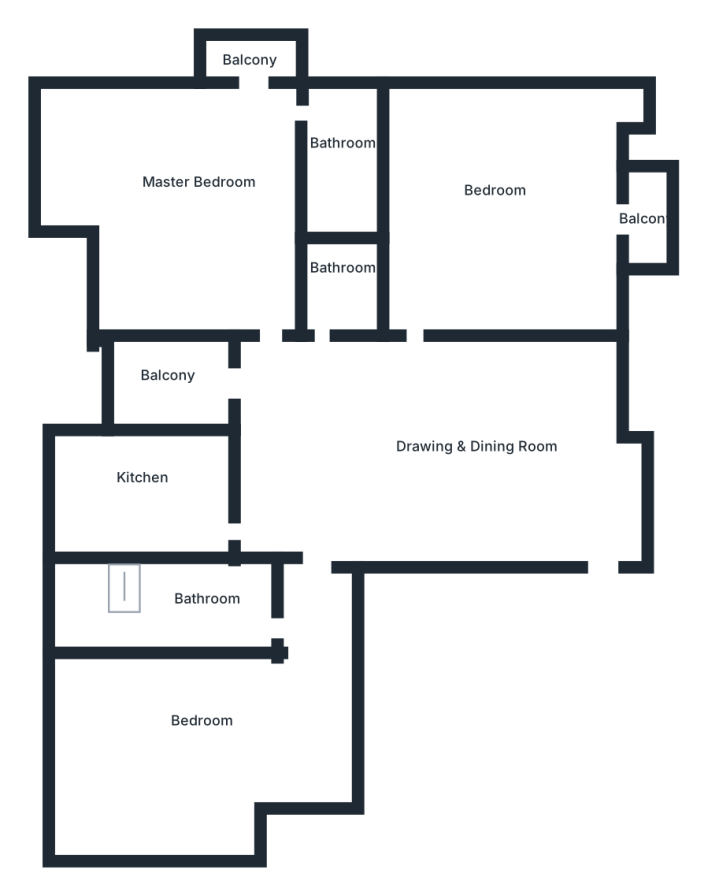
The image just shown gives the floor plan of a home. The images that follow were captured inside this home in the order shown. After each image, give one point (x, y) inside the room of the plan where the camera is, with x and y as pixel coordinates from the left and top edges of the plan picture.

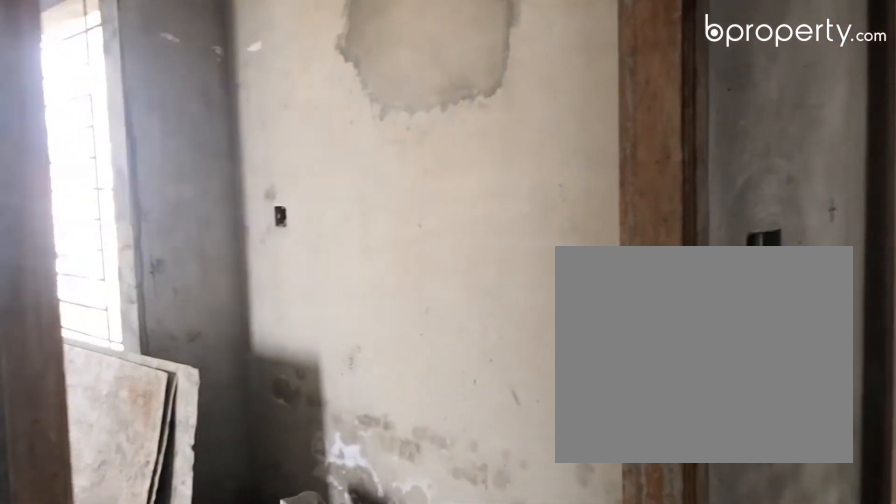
(604, 561)
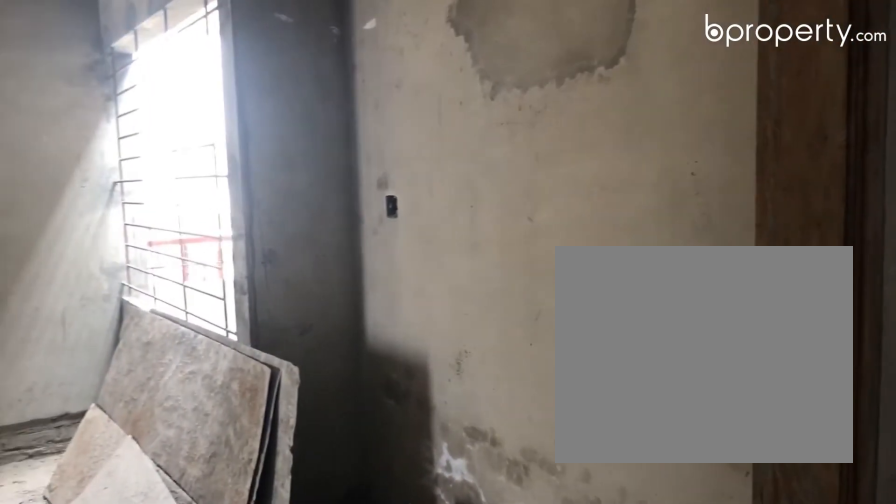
(604, 561)
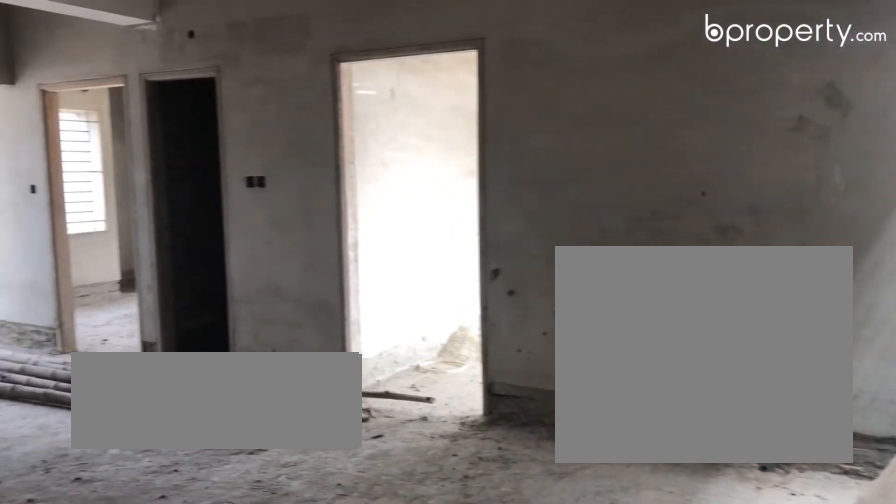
(450, 440)
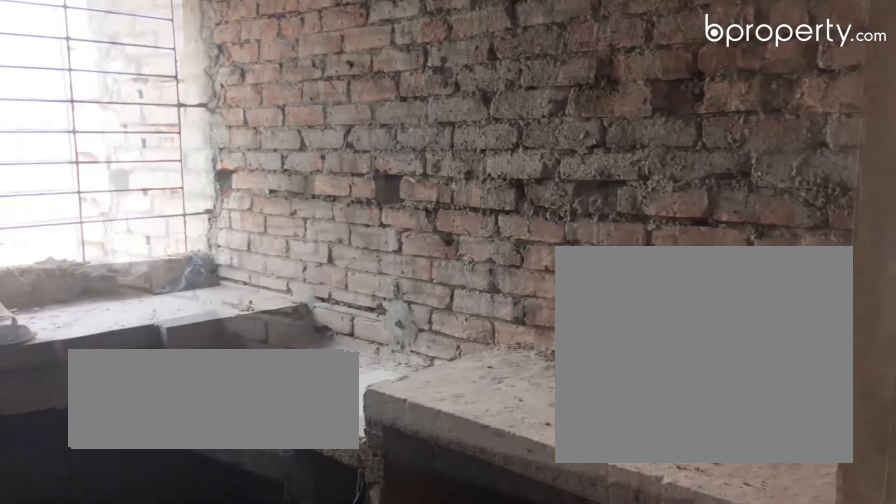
(144, 493)
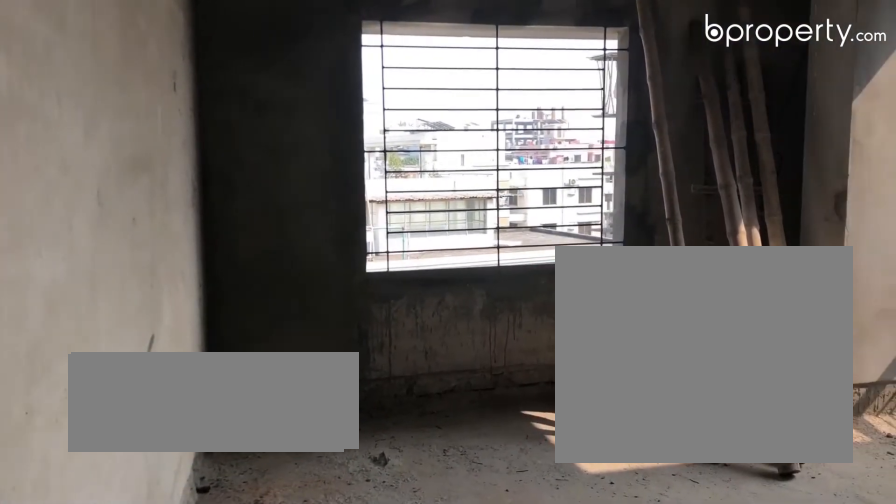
(483, 199)
